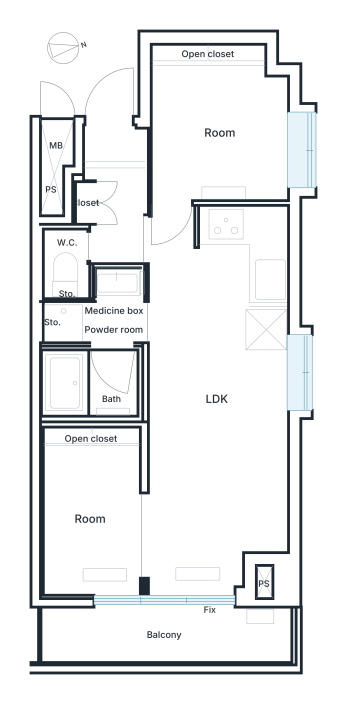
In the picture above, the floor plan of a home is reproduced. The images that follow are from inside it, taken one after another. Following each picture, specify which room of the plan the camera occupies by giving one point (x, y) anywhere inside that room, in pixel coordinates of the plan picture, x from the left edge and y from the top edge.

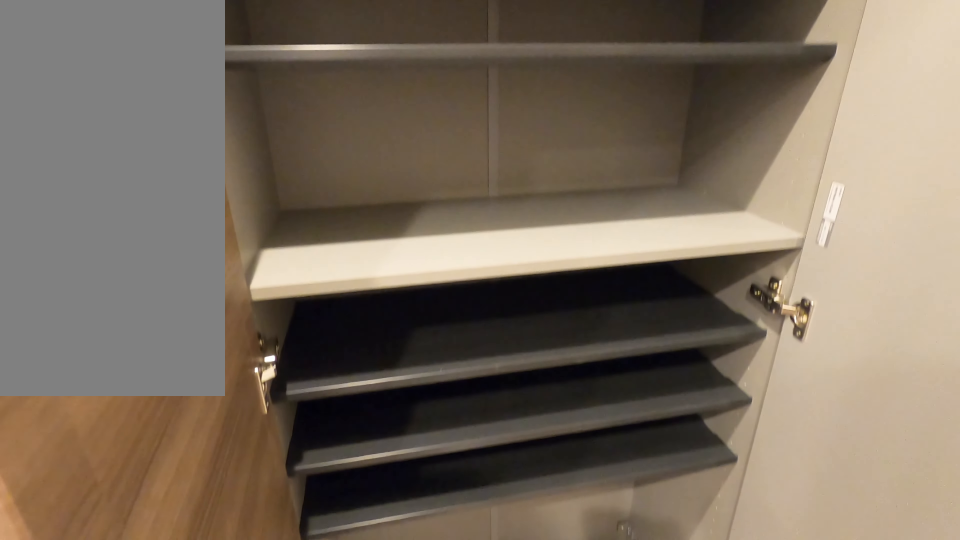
(102, 199)
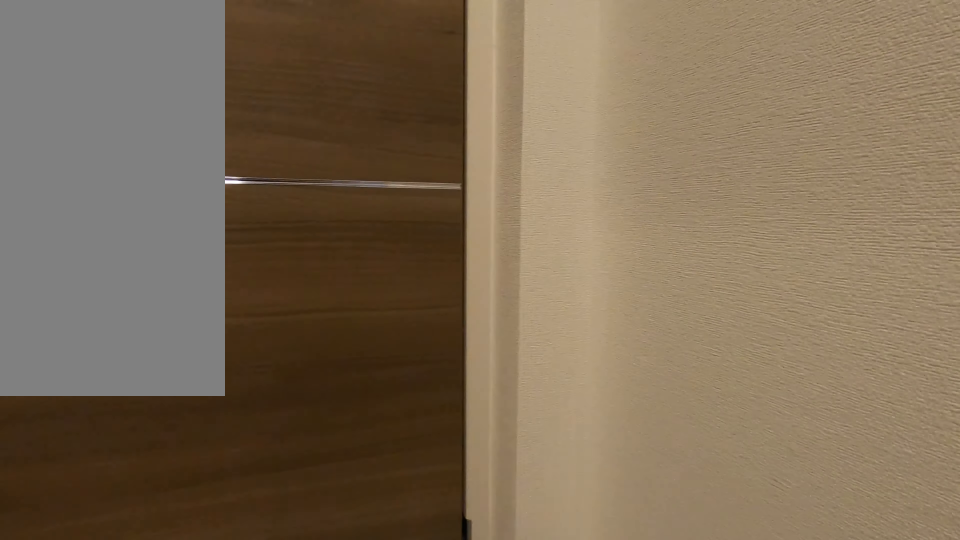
(170, 225)
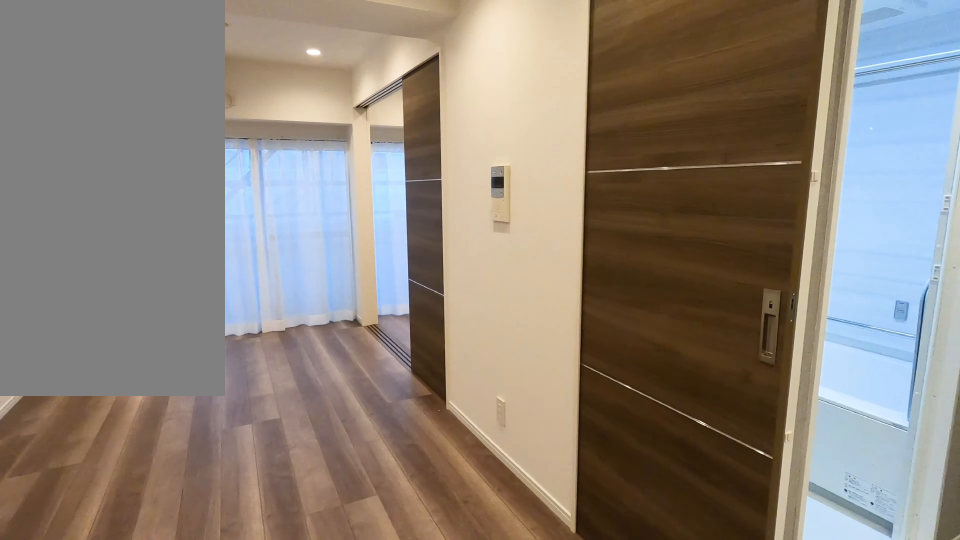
(225, 272)
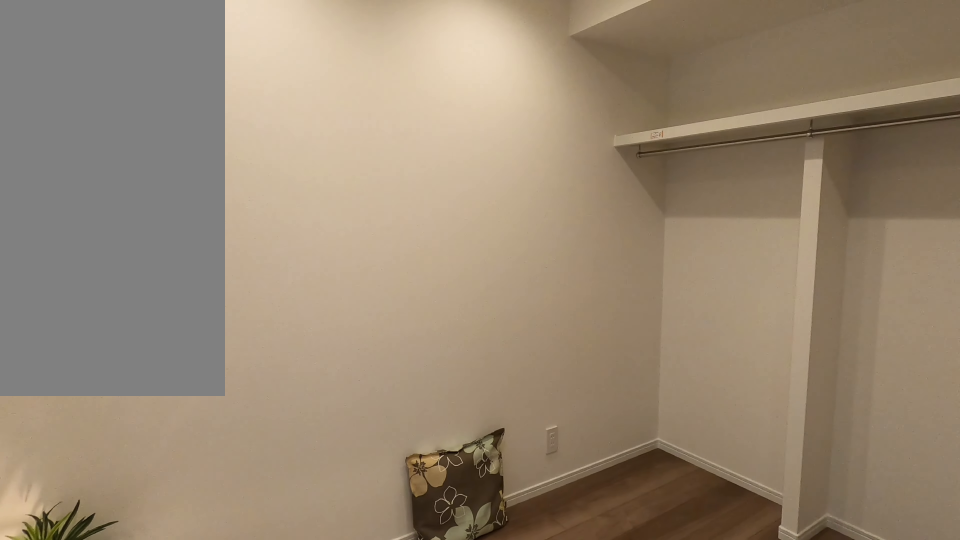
(89, 519)
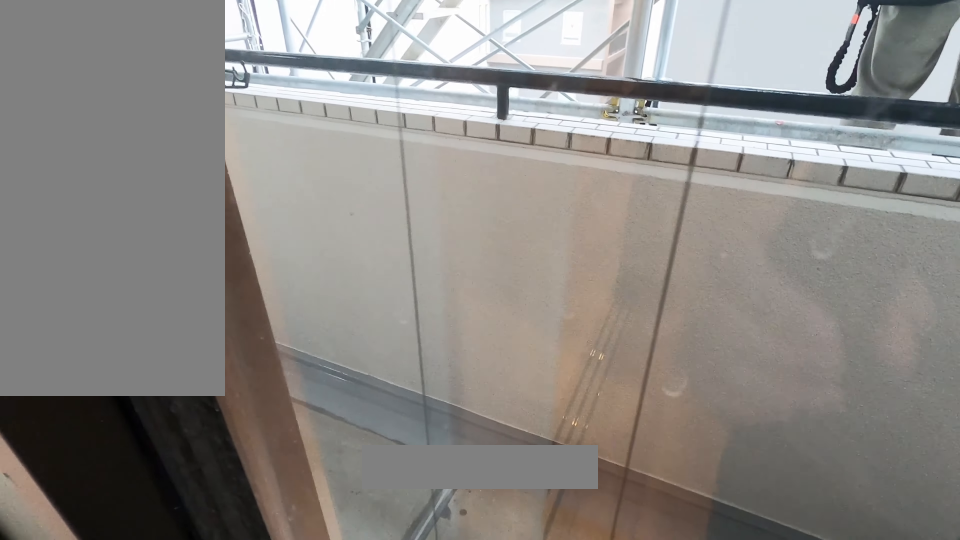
(115, 606)
